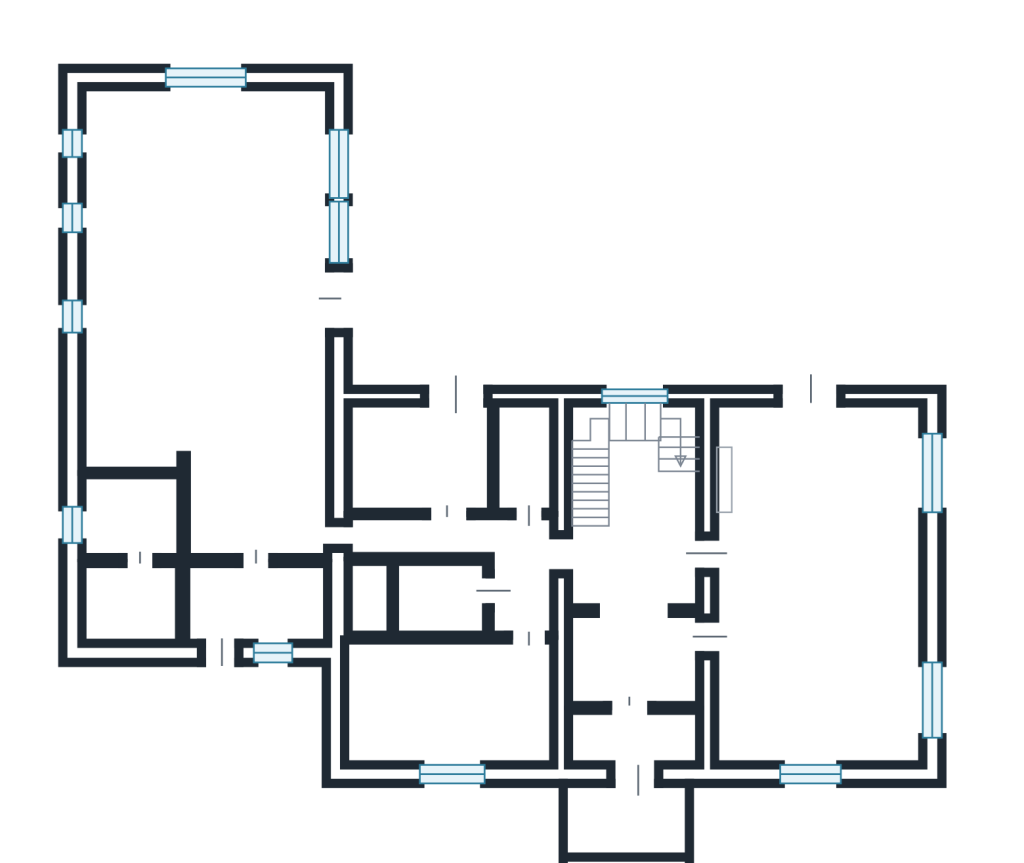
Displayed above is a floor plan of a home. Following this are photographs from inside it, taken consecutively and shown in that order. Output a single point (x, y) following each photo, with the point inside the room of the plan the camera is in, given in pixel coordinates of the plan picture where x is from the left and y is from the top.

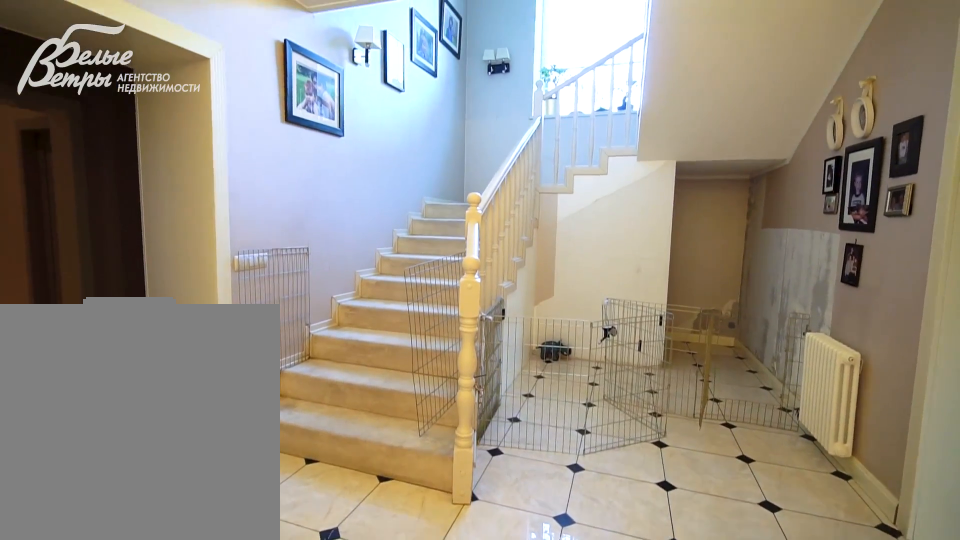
(632, 504)
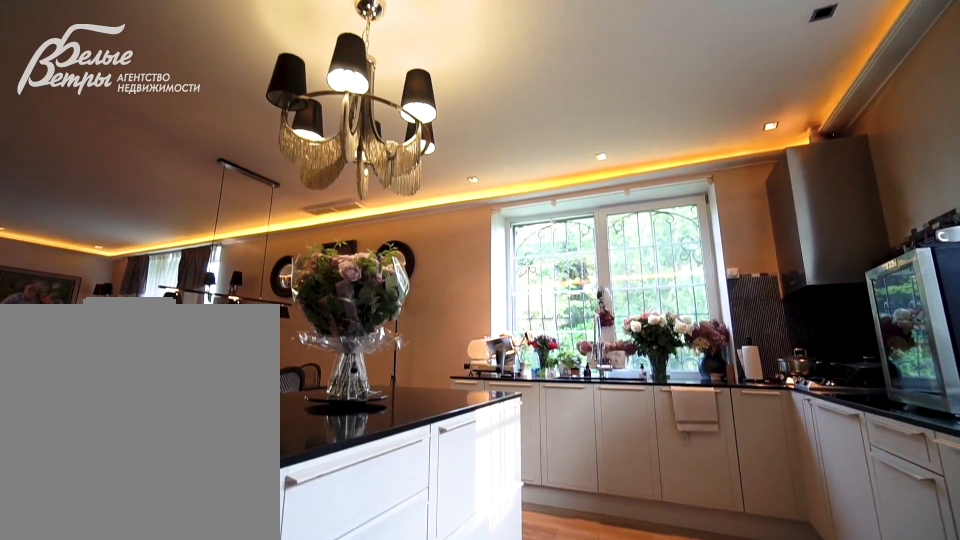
(814, 687)
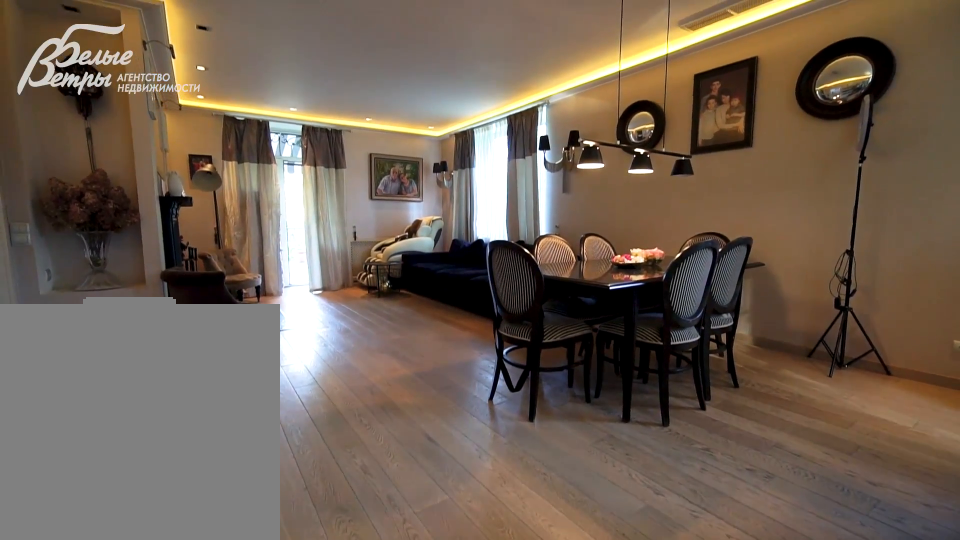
(816, 501)
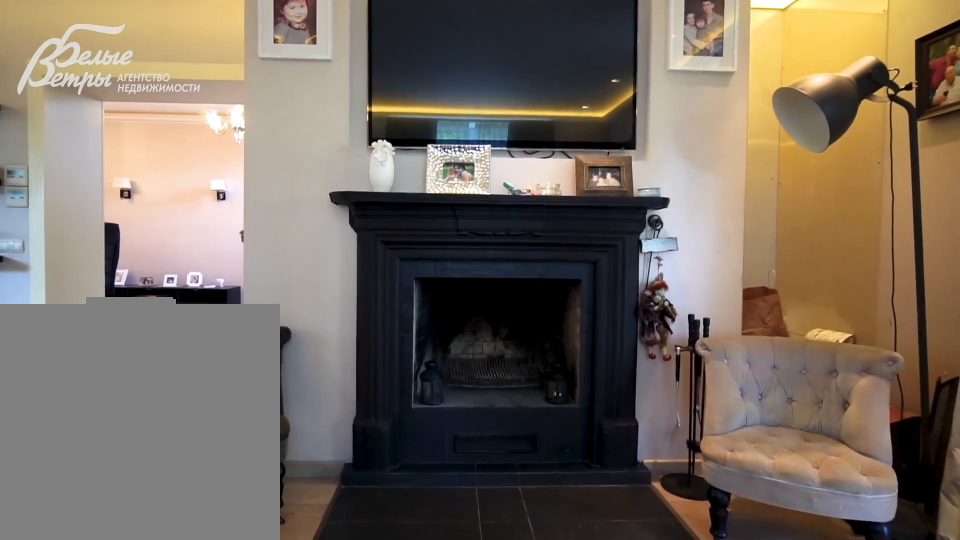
(816, 501)
